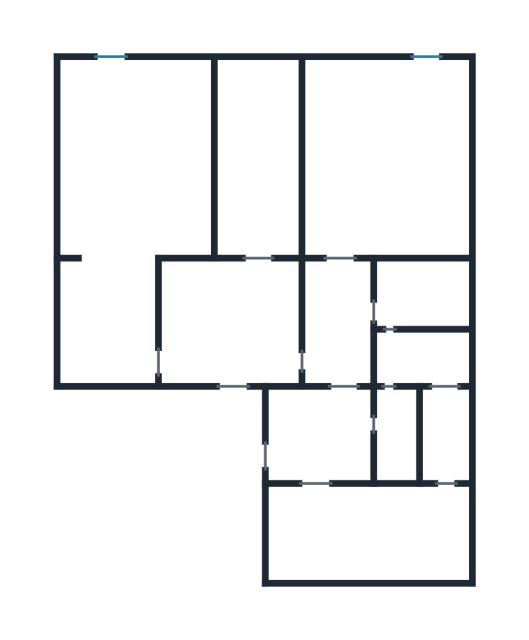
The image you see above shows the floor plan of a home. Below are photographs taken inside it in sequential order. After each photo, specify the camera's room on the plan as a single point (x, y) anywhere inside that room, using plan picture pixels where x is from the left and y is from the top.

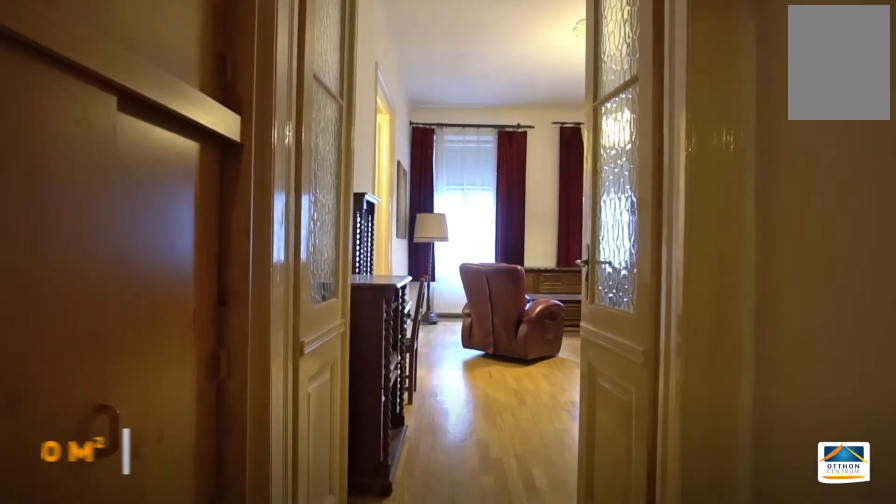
(340, 323)
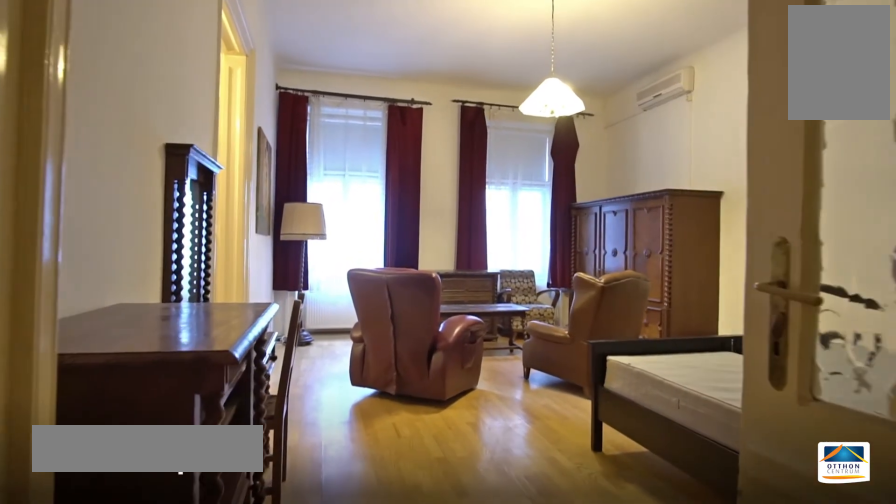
(396, 166)
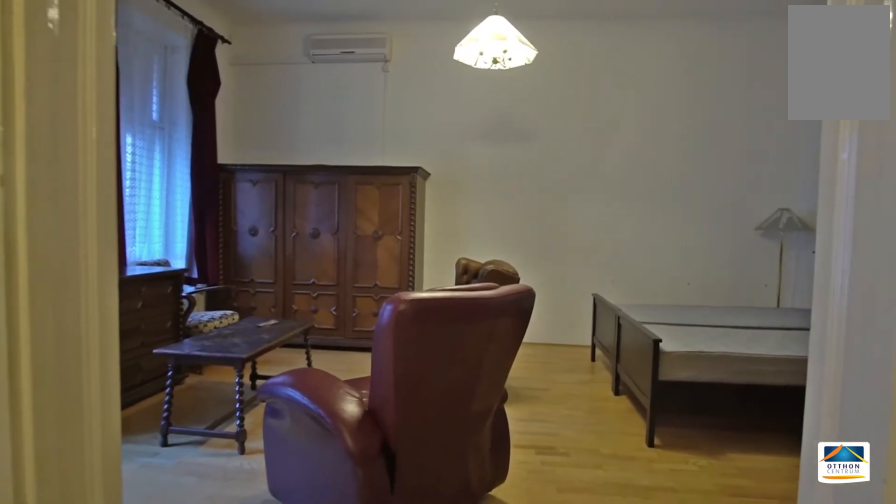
(396, 166)
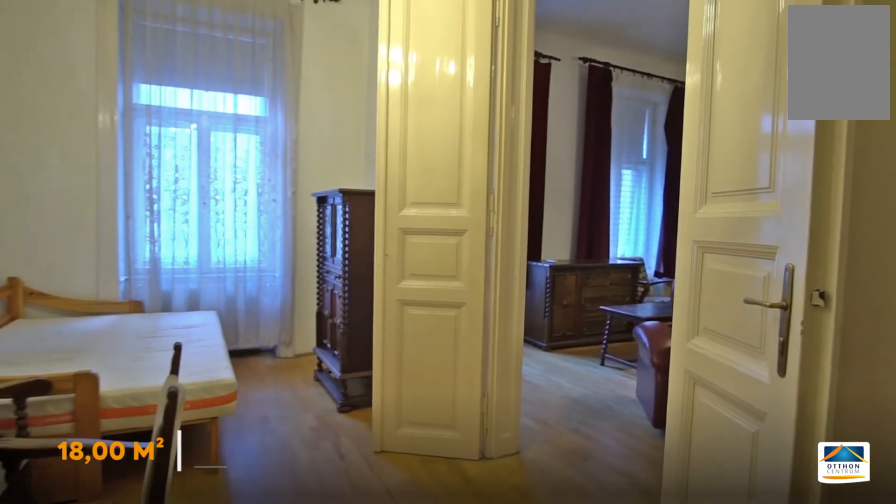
(264, 157)
